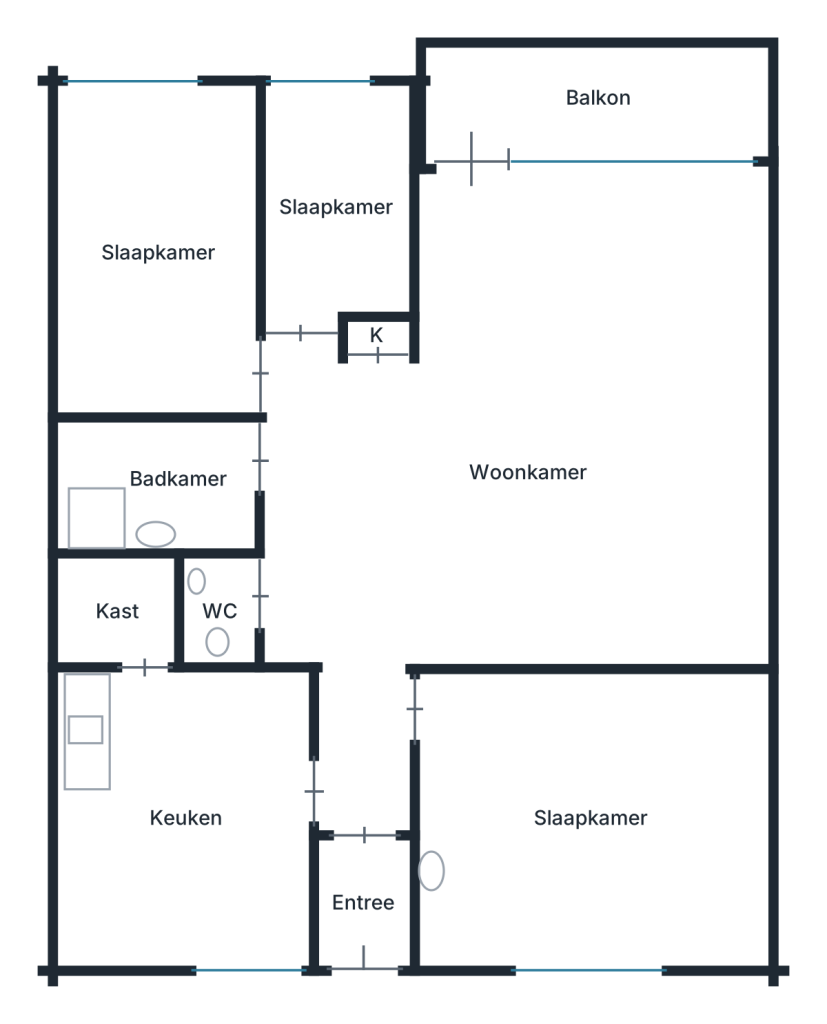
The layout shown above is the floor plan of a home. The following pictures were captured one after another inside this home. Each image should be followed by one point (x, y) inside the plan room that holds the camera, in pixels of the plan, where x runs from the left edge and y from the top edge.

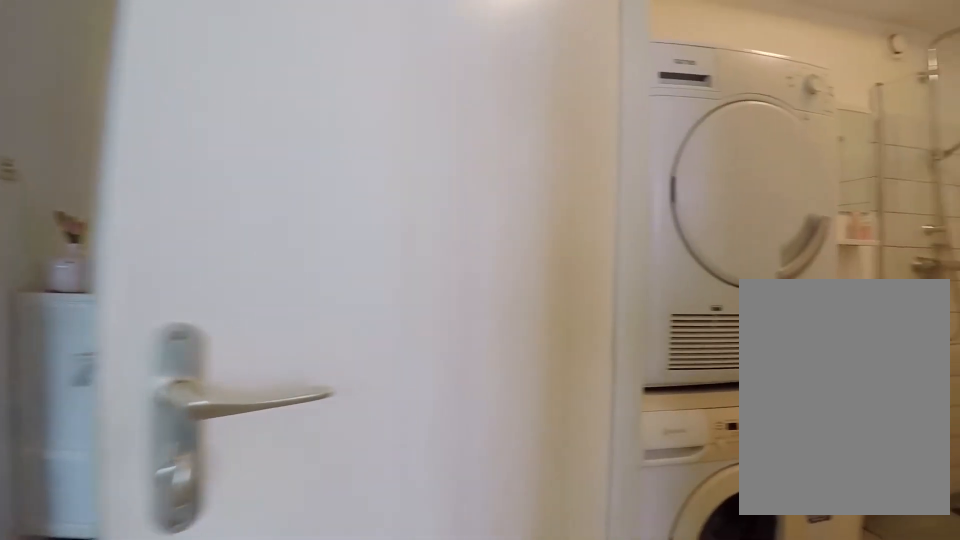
(342, 565)
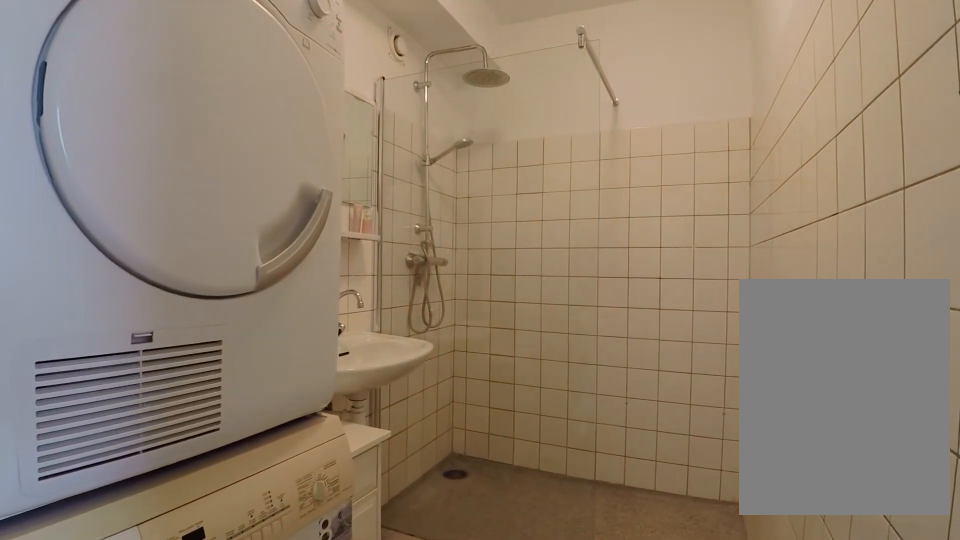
(159, 485)
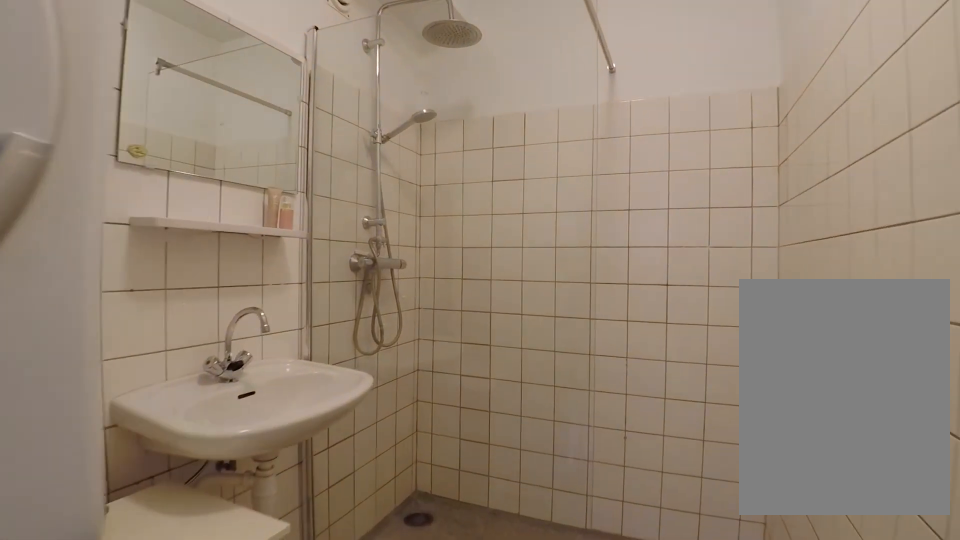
(159, 485)
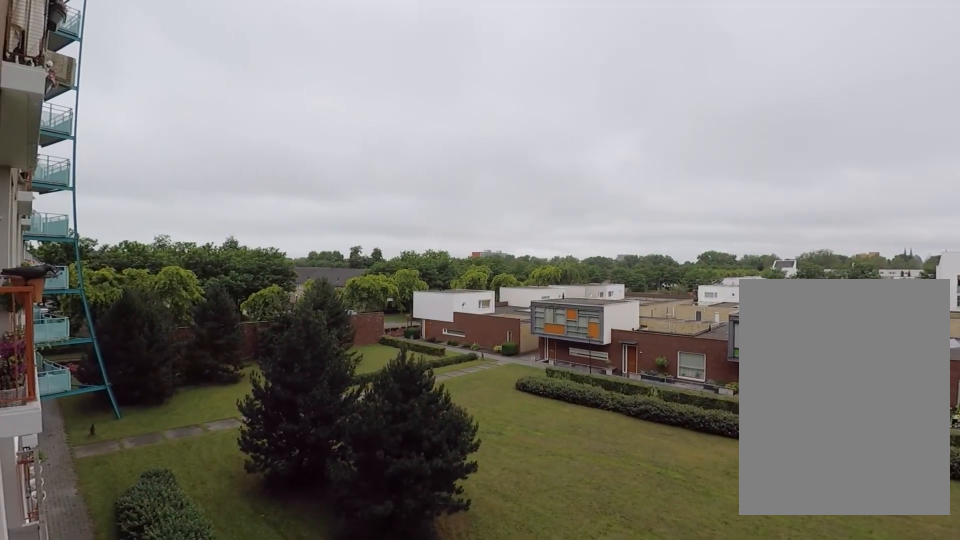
(594, 101)
